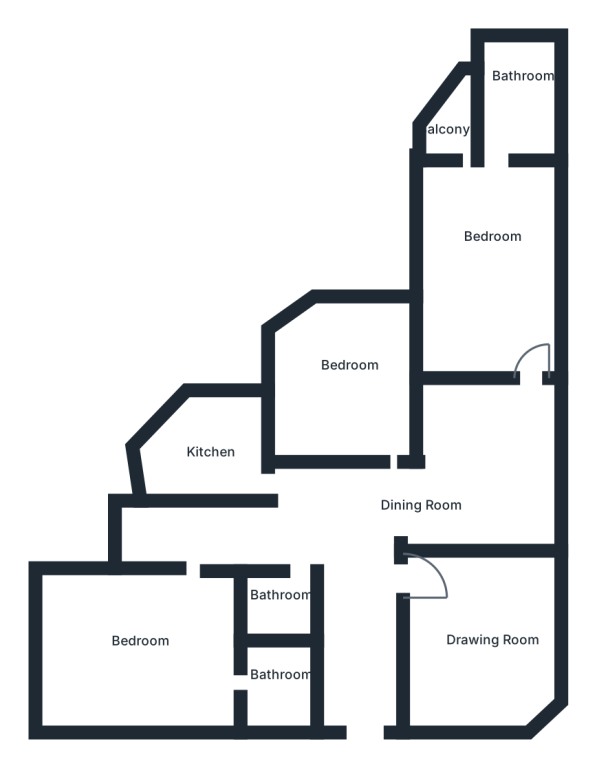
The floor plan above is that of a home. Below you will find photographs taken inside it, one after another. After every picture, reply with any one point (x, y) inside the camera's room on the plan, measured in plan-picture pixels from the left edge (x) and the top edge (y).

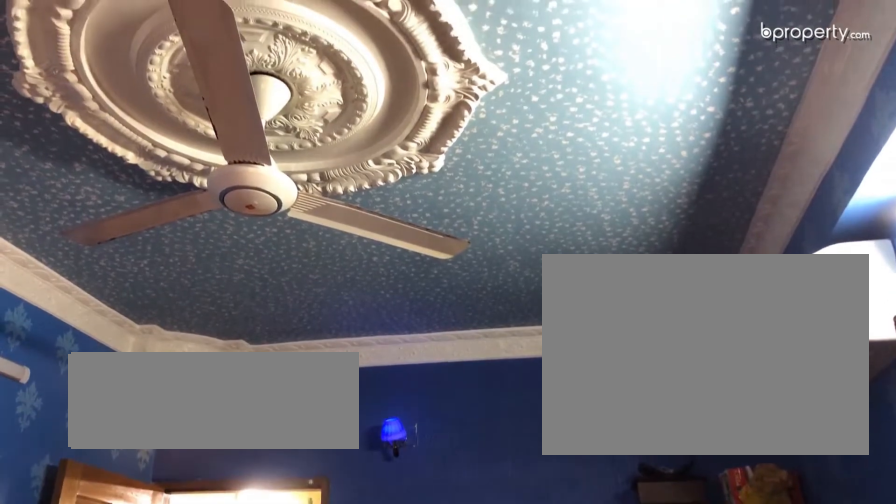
(507, 242)
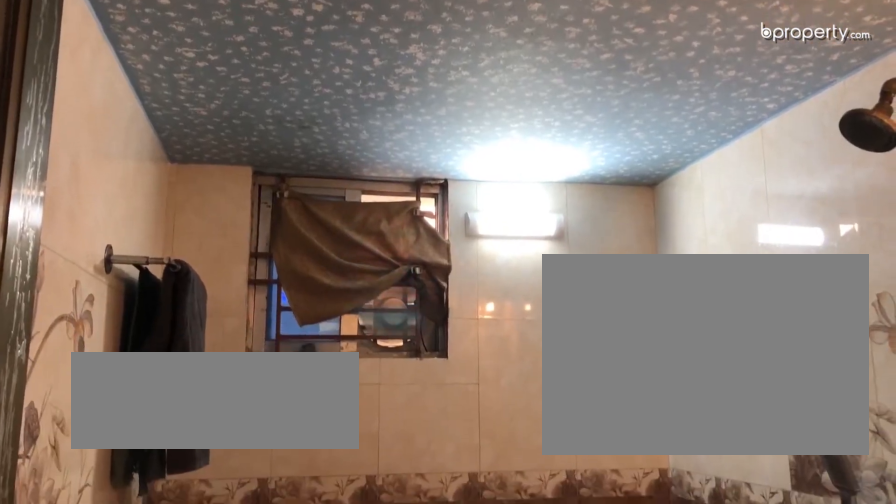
(511, 107)
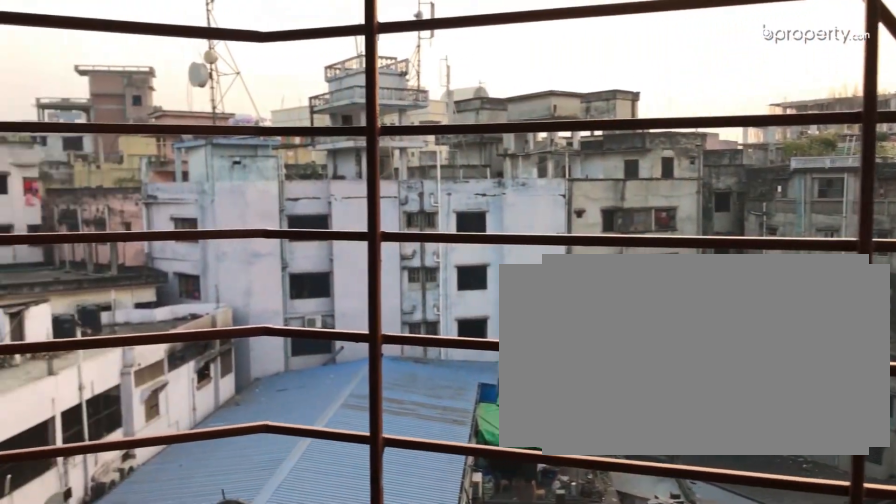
(459, 129)
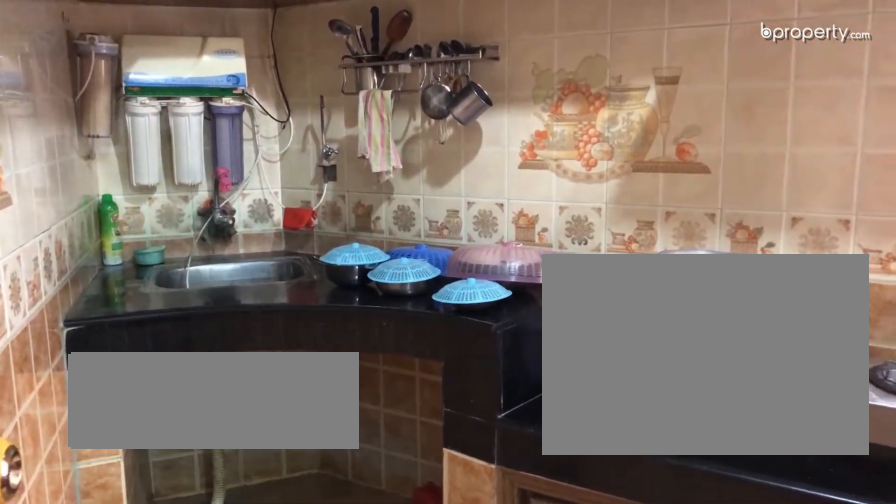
(211, 458)
